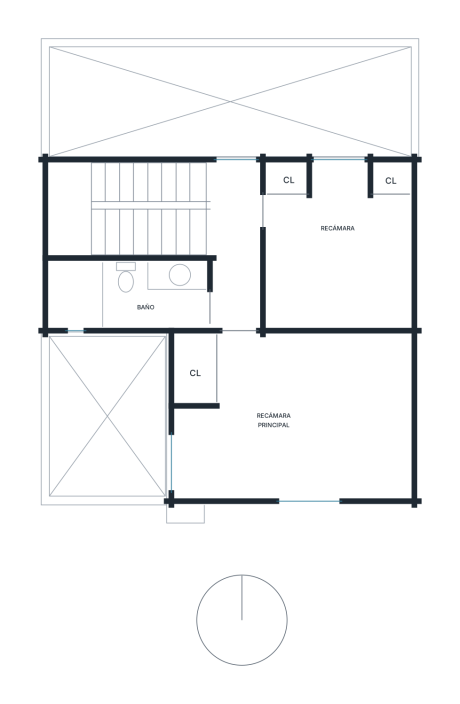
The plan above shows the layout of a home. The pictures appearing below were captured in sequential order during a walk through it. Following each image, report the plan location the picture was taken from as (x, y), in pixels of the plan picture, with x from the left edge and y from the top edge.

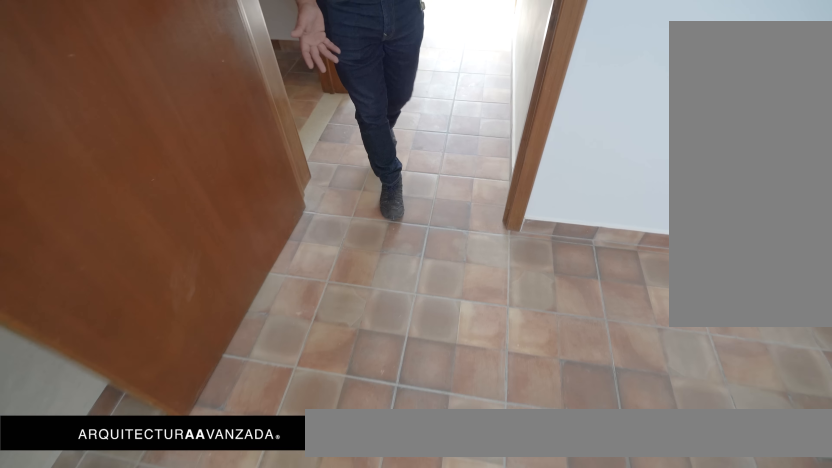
(239, 303)
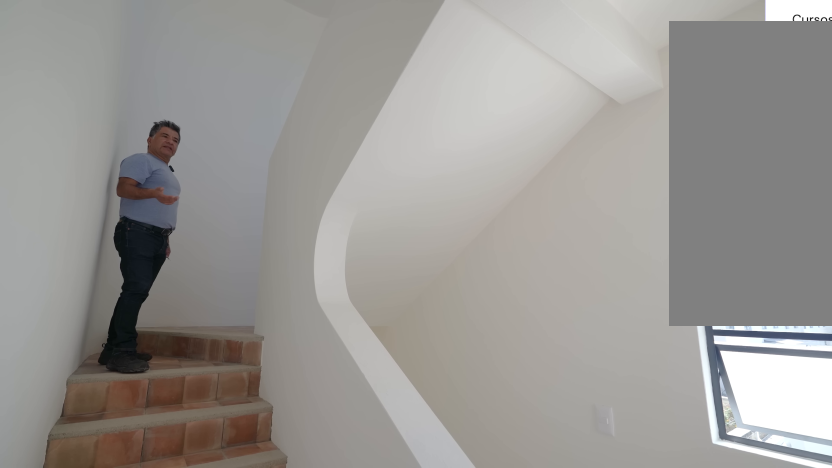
(226, 230)
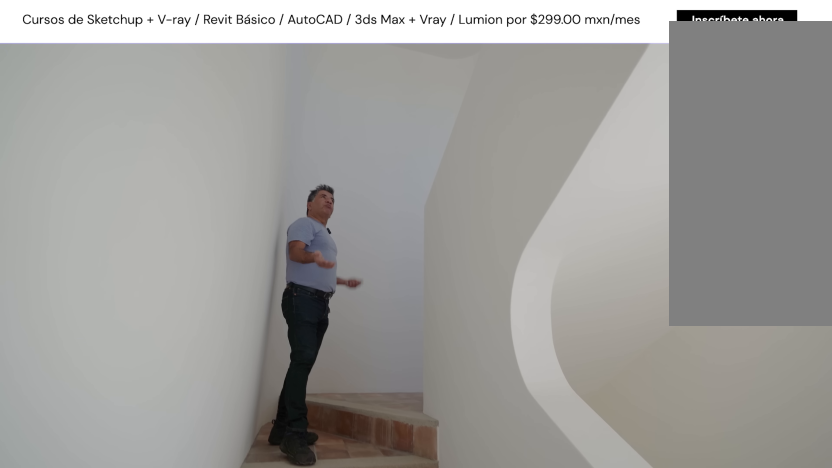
(226, 229)
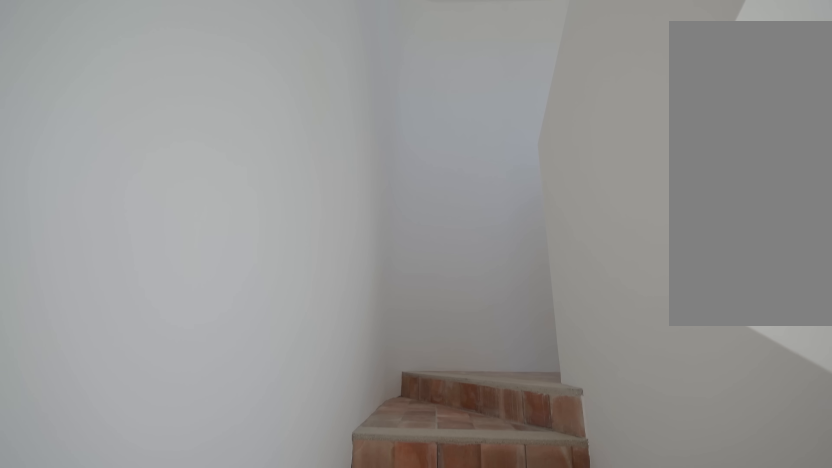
(199, 228)
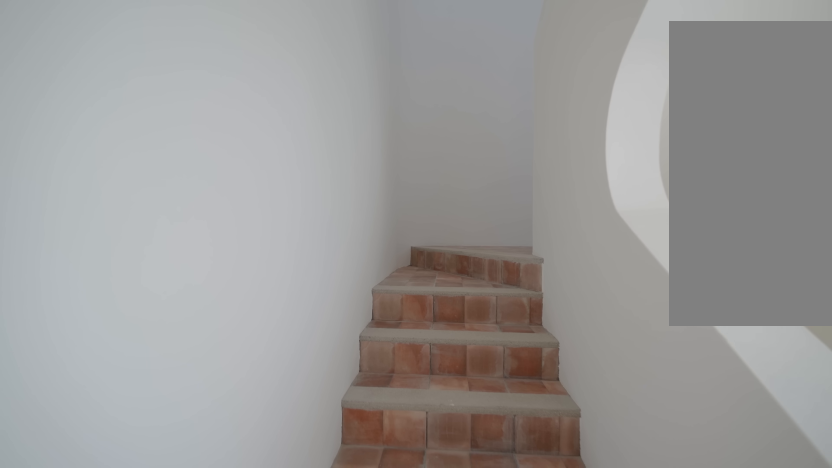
(193, 232)
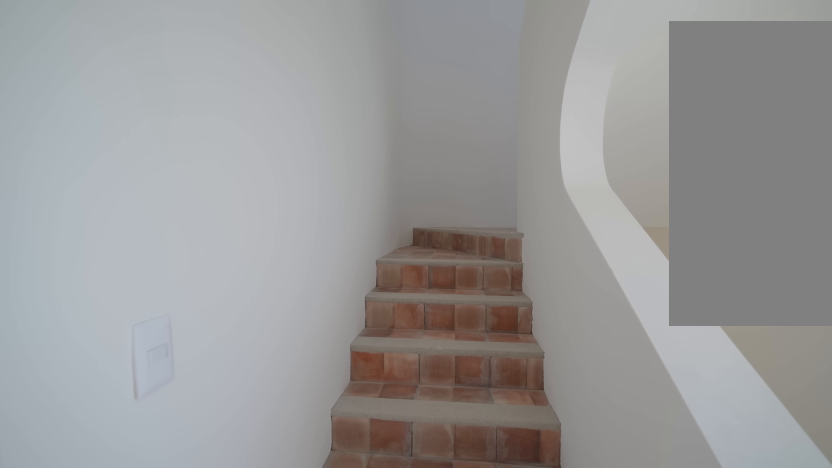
(198, 232)
